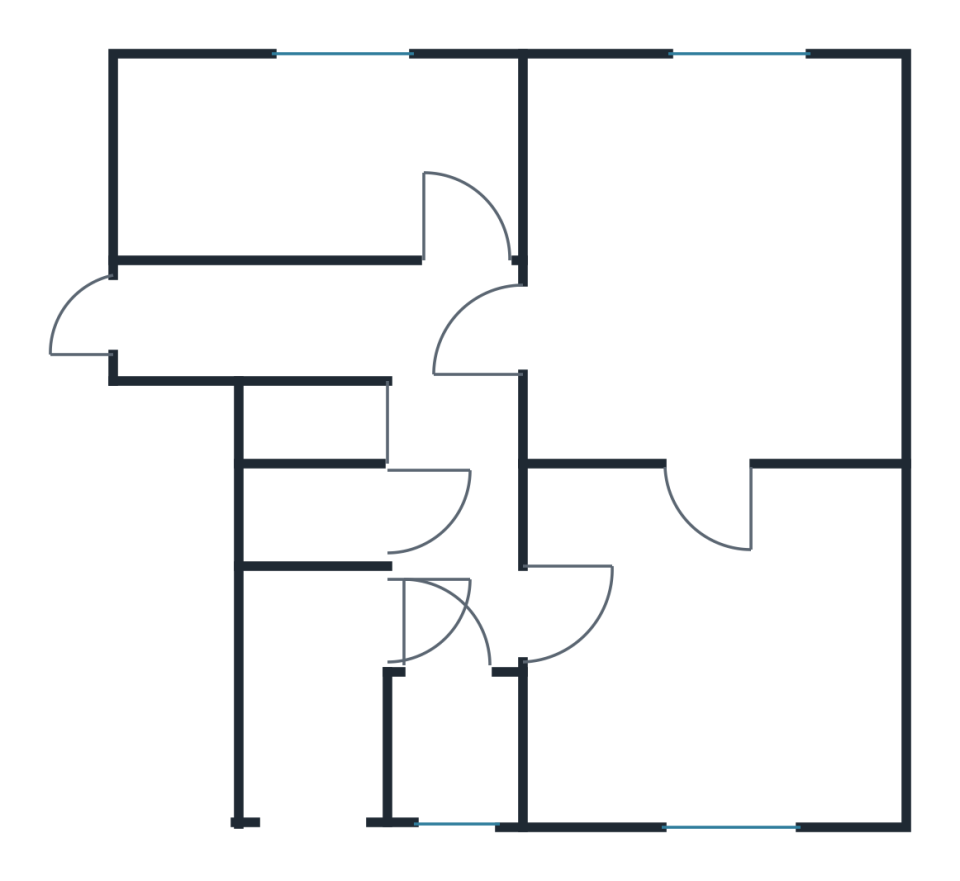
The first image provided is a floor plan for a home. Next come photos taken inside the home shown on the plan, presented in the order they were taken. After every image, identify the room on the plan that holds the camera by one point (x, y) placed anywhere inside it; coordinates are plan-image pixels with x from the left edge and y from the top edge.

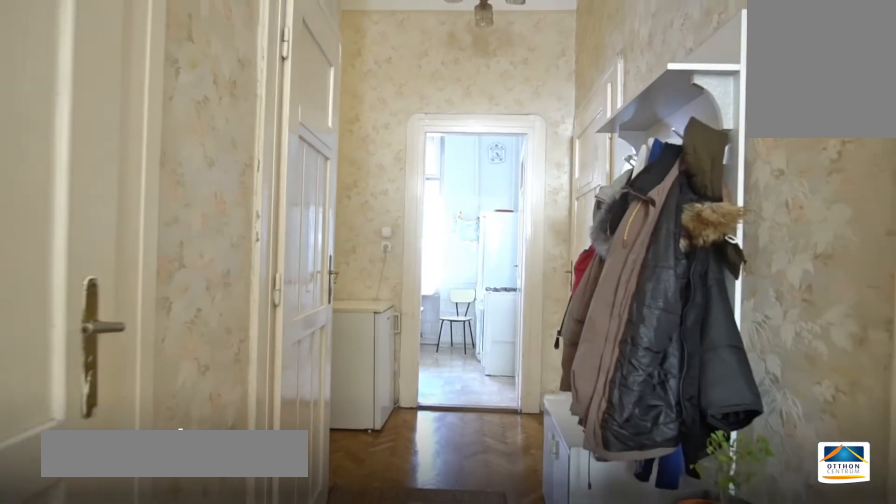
(458, 514)
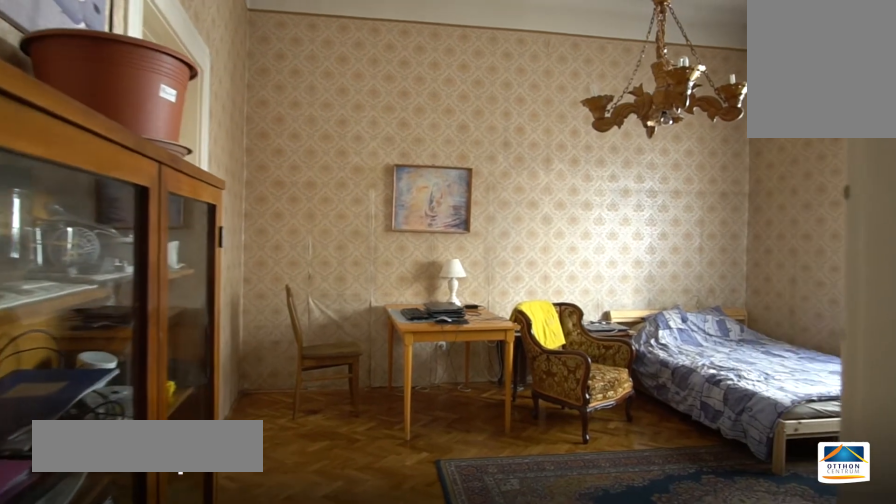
(735, 673)
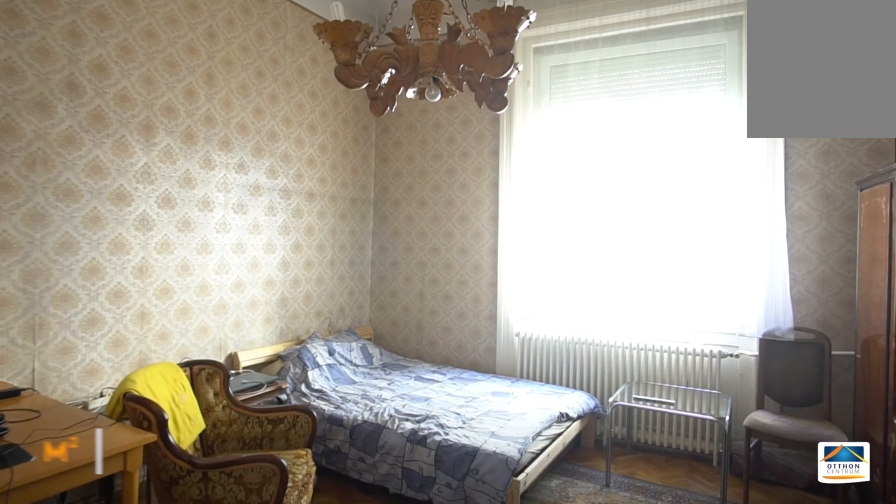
(735, 672)
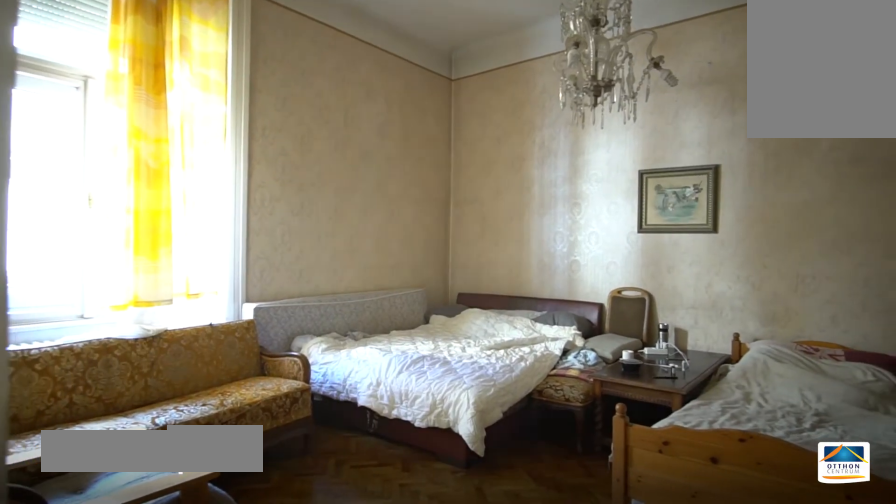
(734, 266)
